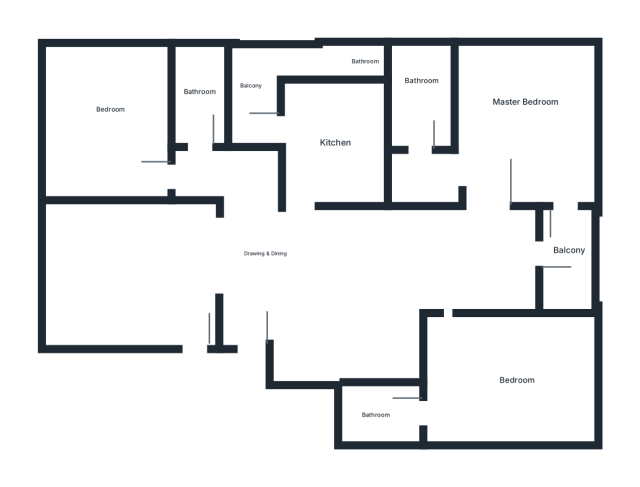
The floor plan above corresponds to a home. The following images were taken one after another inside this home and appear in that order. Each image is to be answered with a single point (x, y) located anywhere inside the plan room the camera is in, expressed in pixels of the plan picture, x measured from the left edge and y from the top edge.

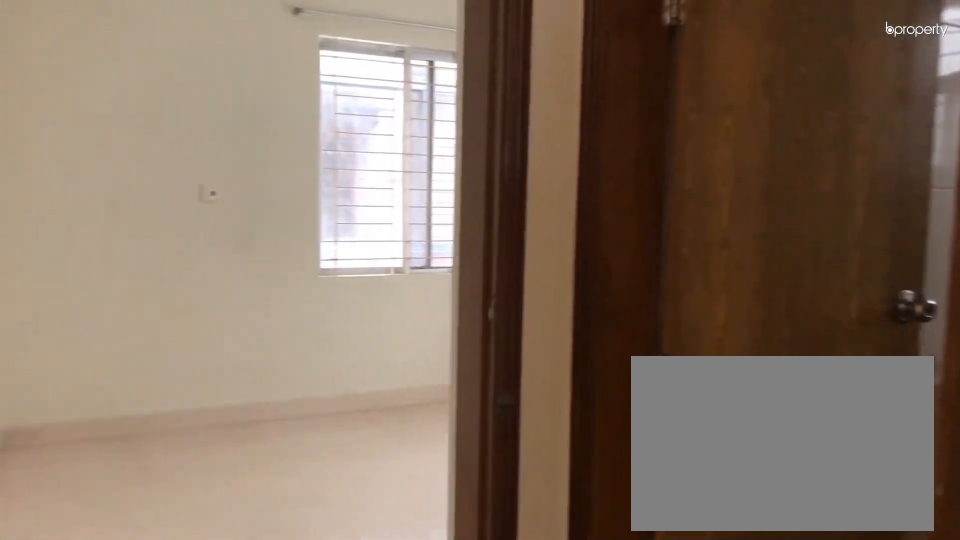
(182, 174)
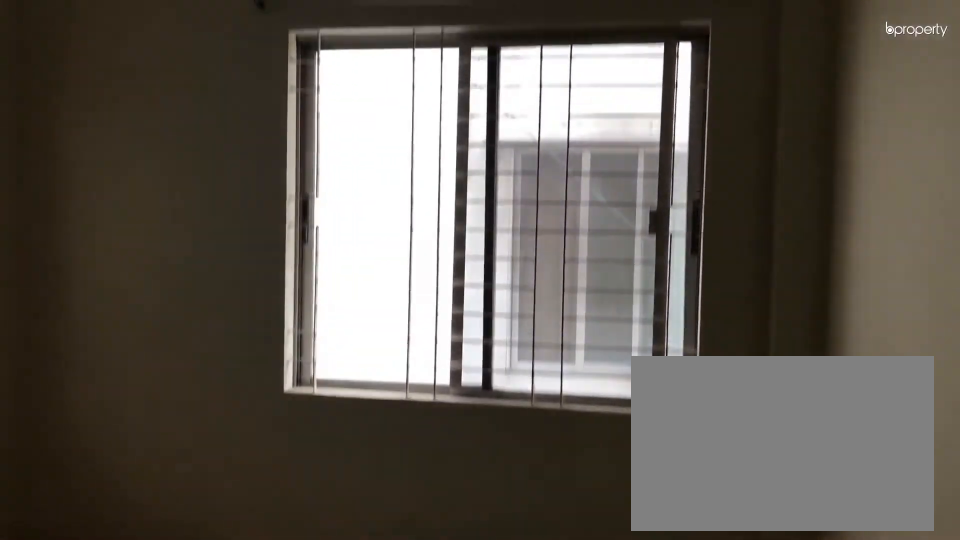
(118, 116)
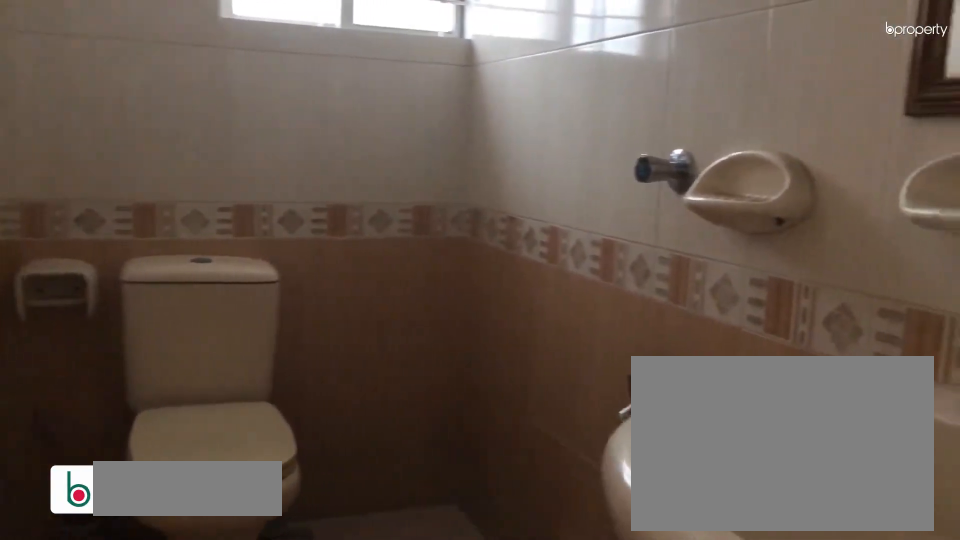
(205, 91)
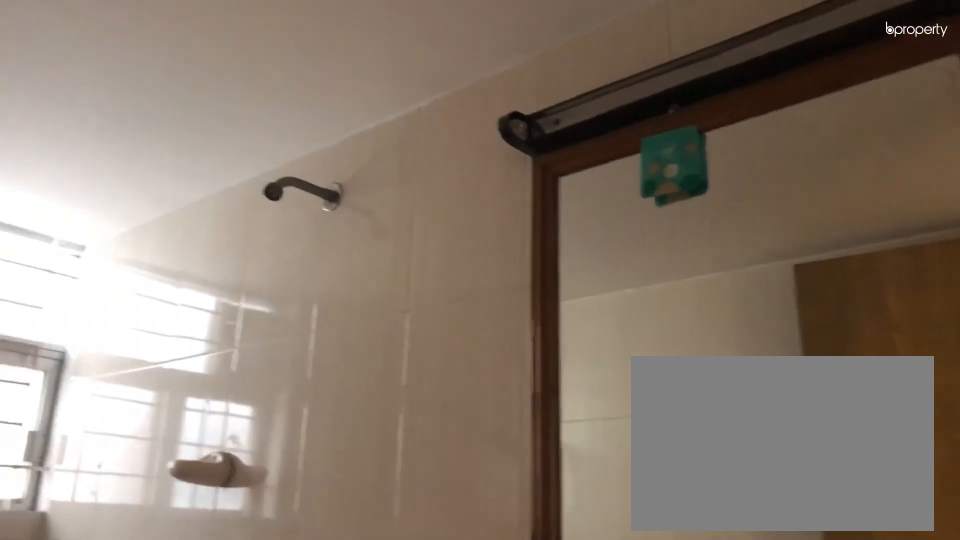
(205, 91)
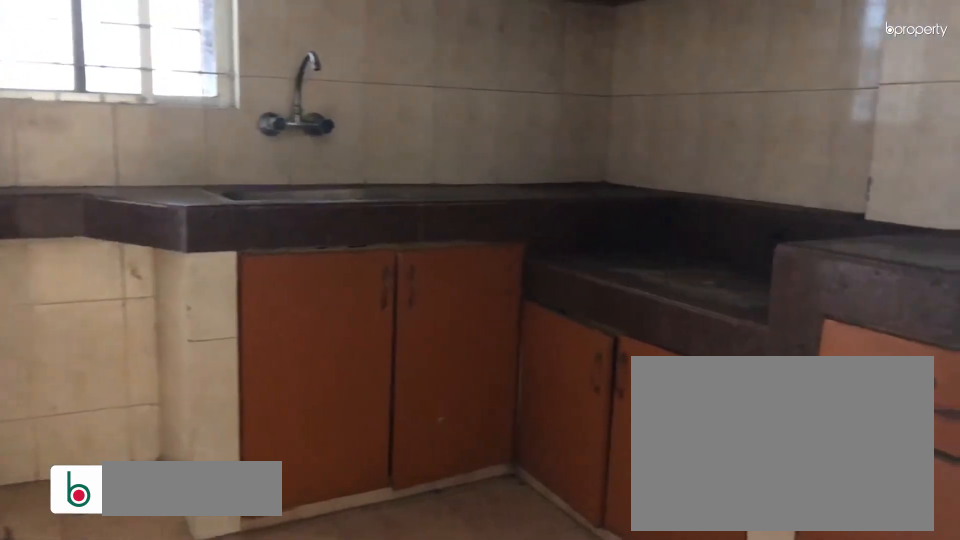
(311, 208)
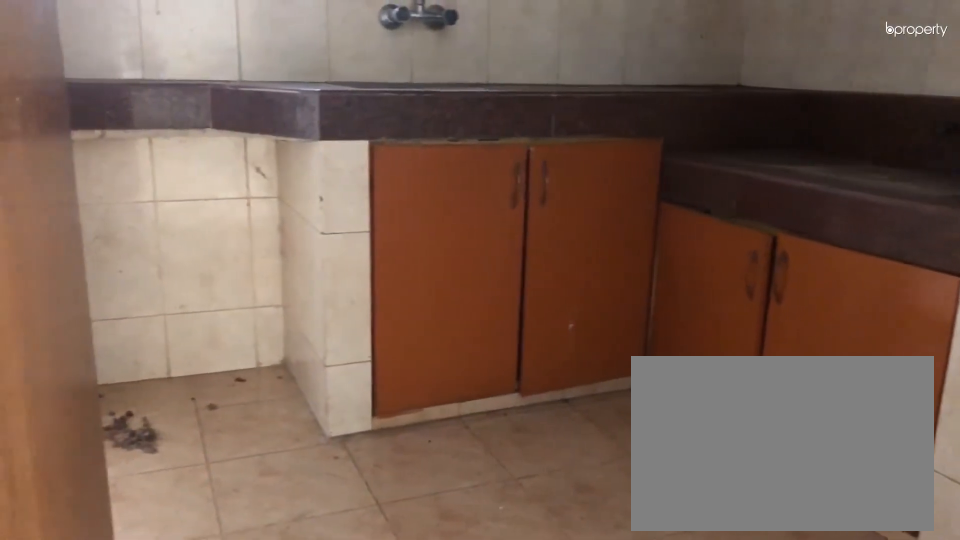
(342, 142)
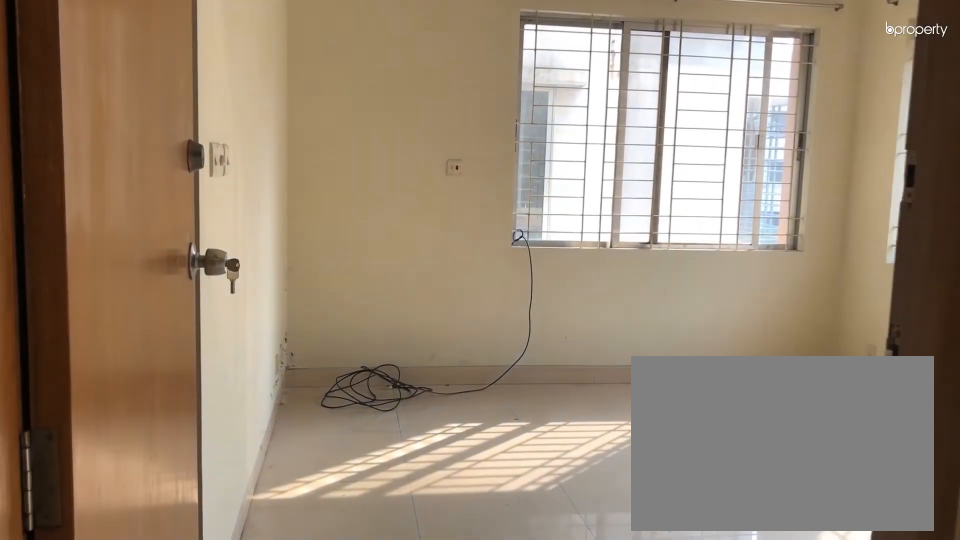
(504, 202)
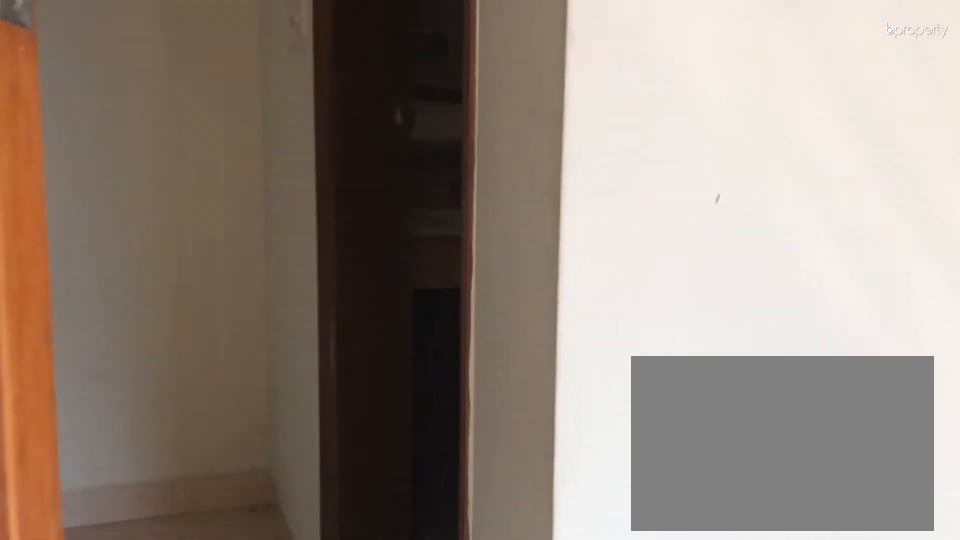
(510, 116)
